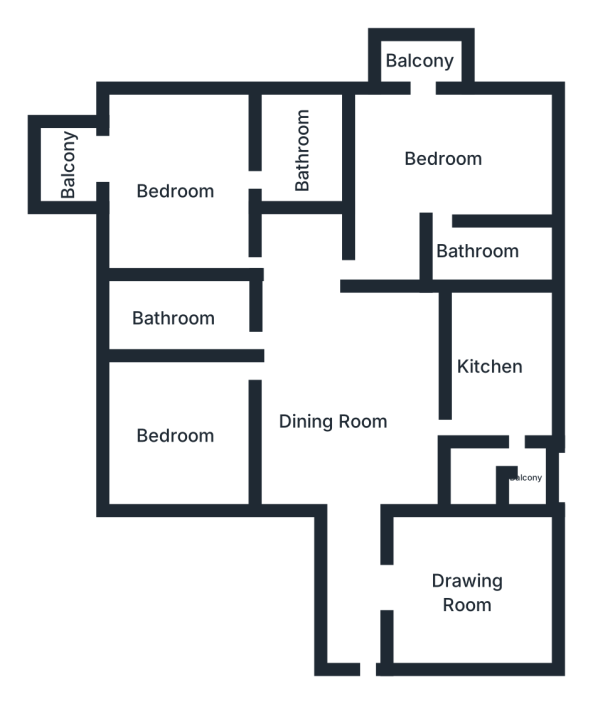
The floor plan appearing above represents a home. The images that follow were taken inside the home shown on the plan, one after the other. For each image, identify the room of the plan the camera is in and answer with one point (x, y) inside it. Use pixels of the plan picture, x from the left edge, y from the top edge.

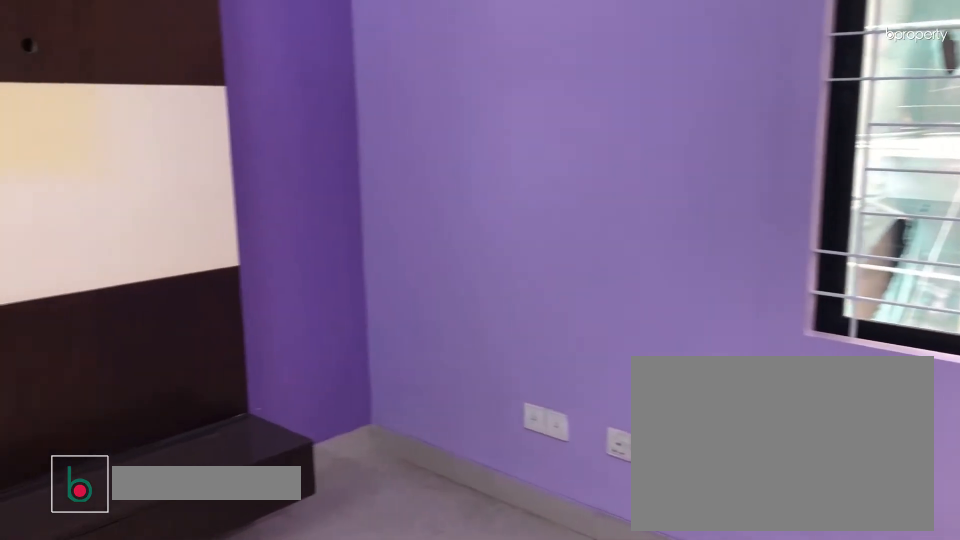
(469, 592)
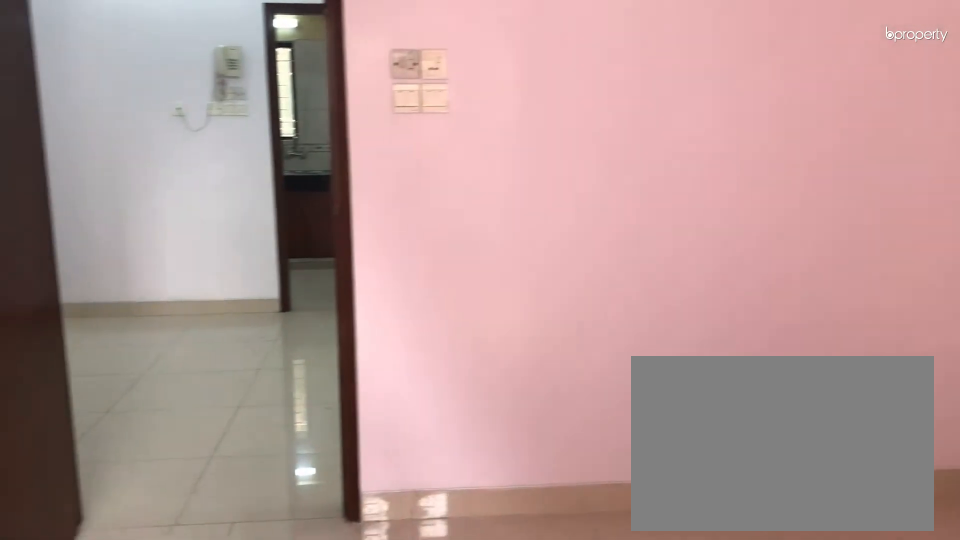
(172, 434)
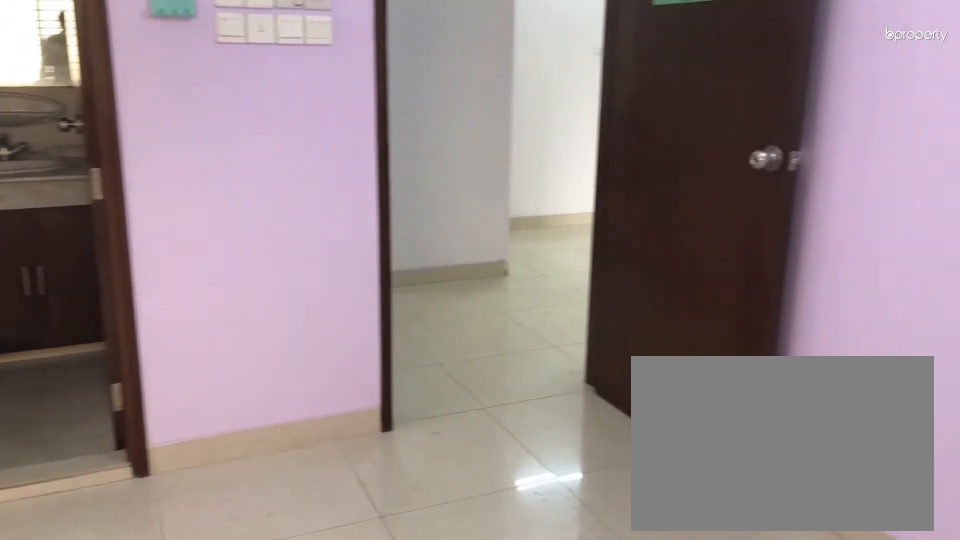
(174, 193)
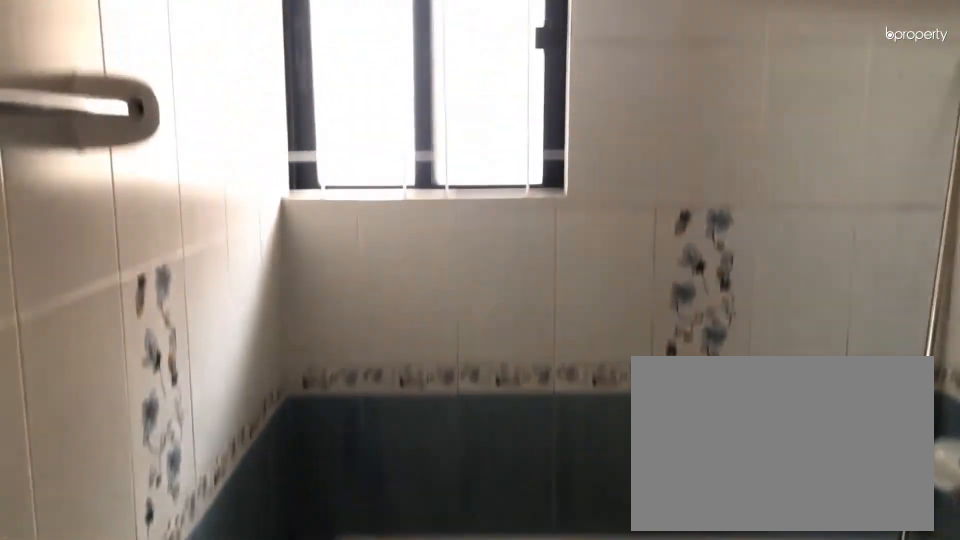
(298, 151)
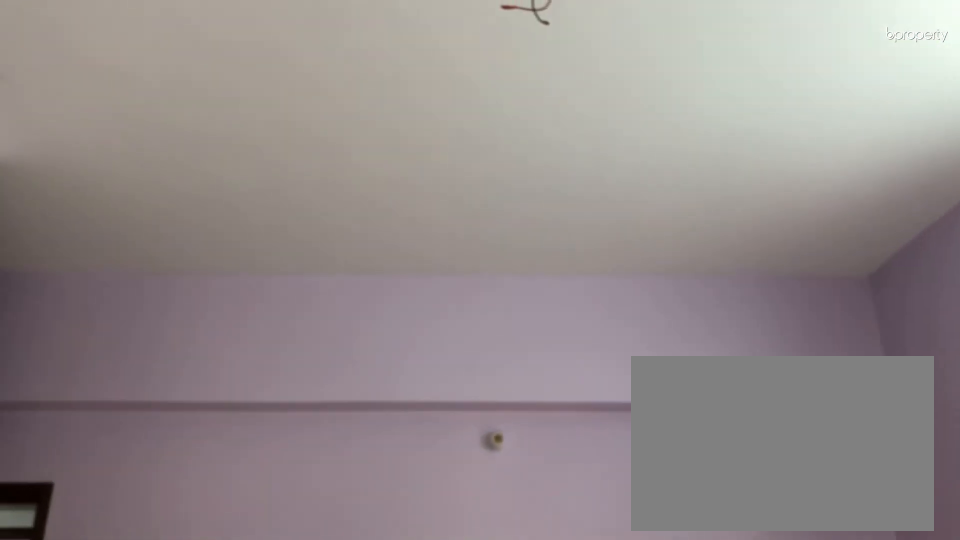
(448, 159)
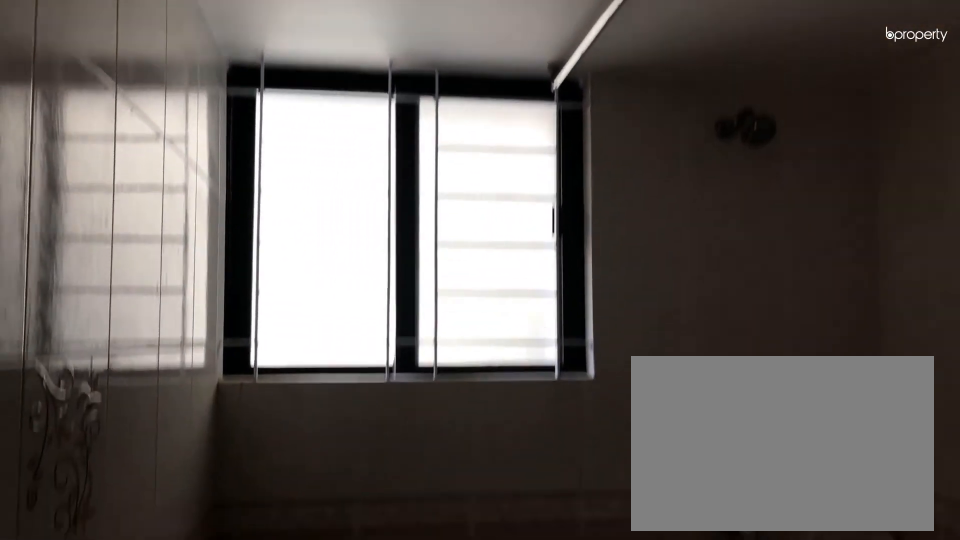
(490, 248)
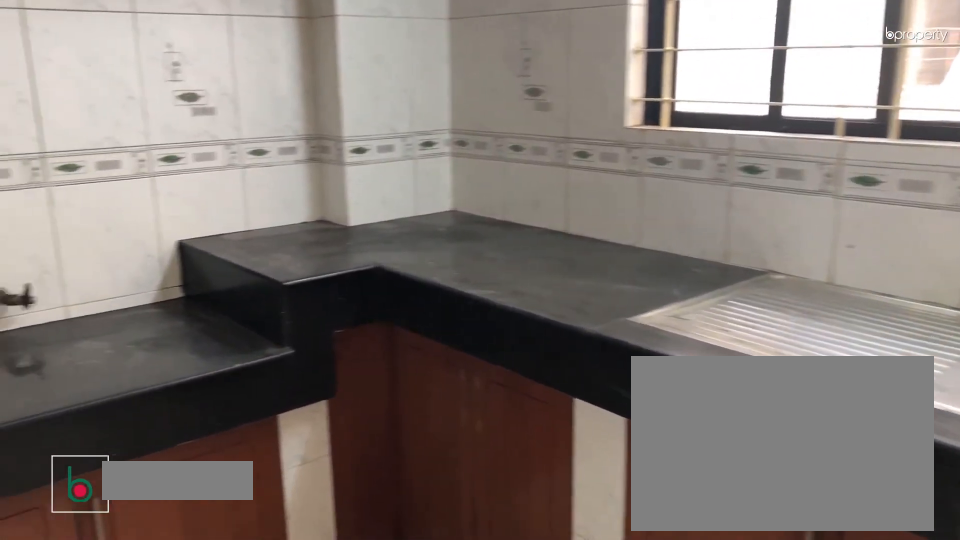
(490, 371)
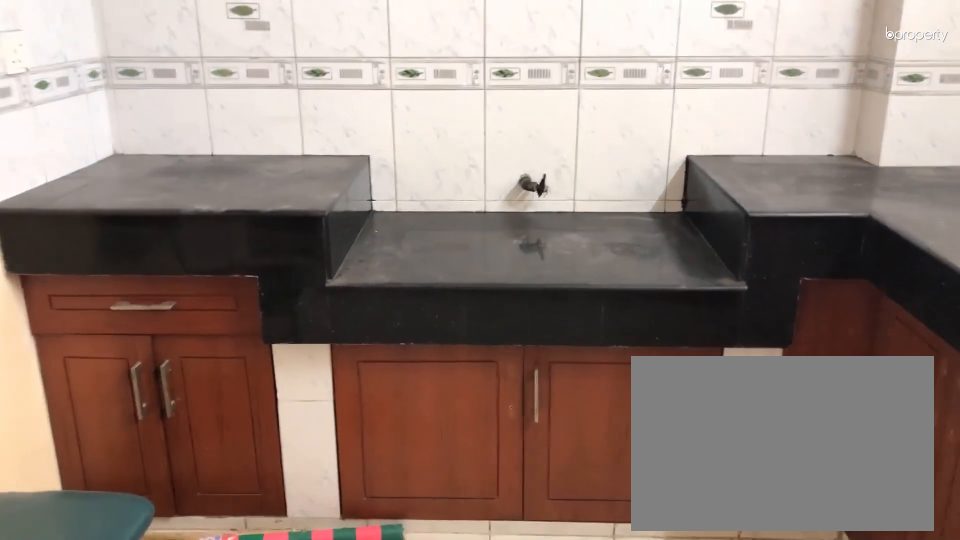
(490, 371)
